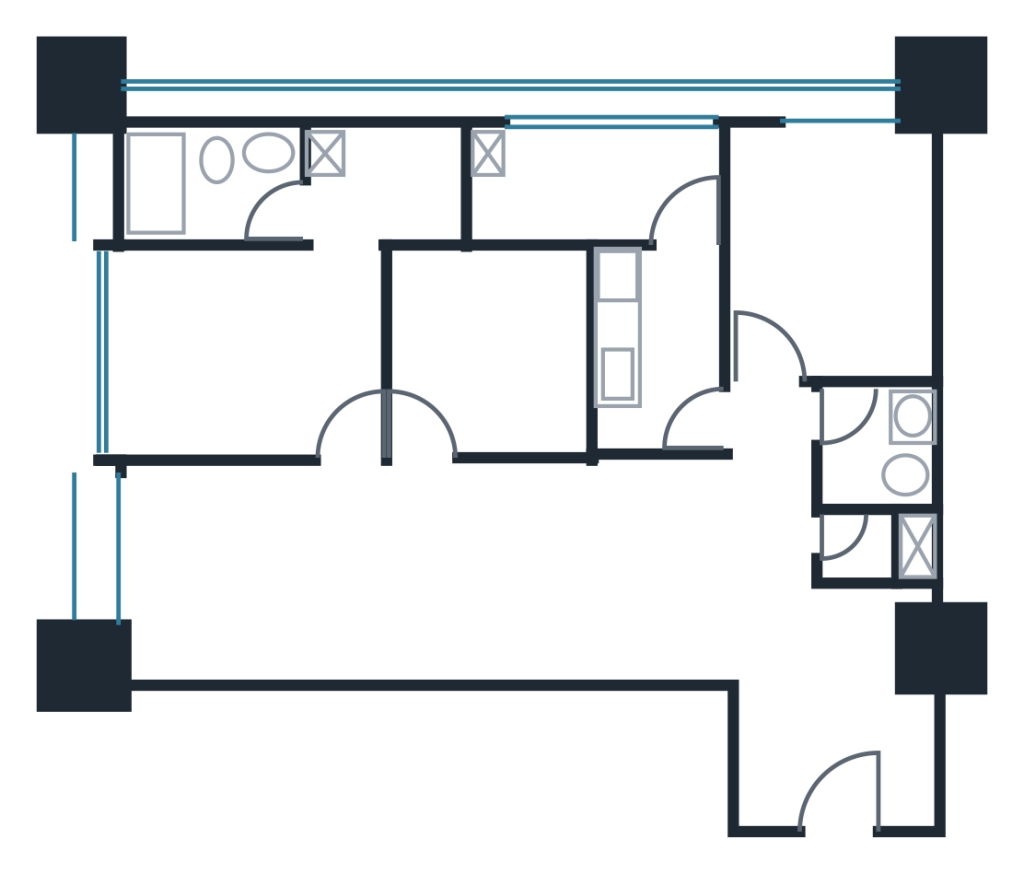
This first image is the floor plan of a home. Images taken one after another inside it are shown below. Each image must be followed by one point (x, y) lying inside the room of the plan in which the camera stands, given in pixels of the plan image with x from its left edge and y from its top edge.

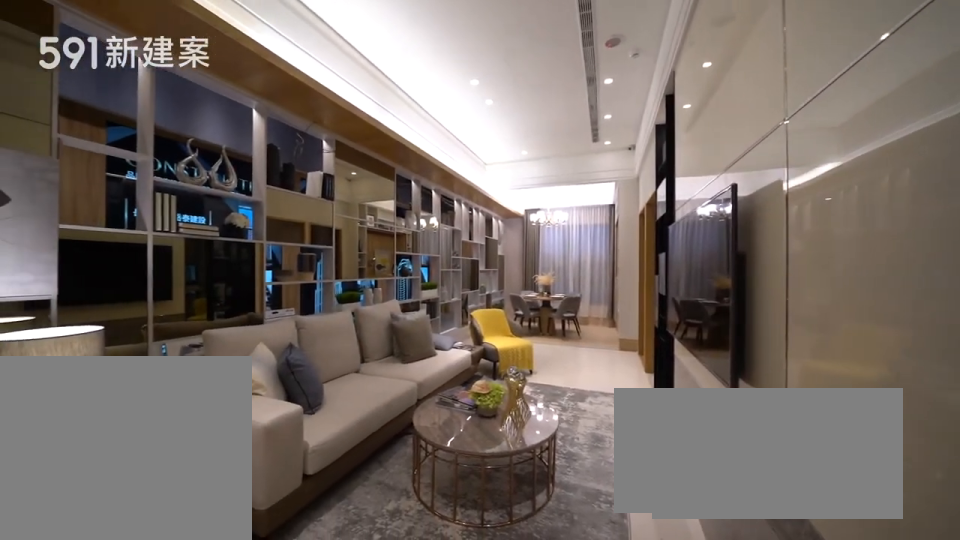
(421, 573)
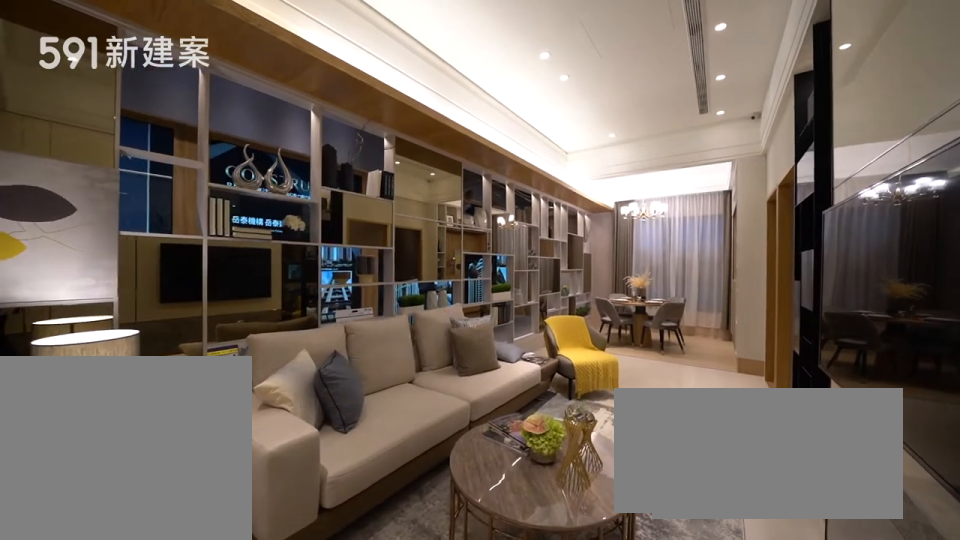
(547, 573)
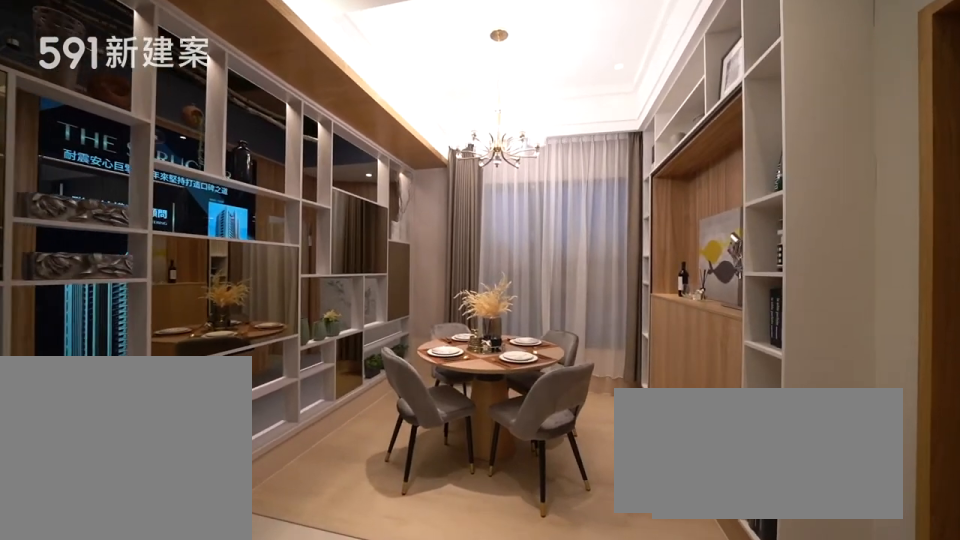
(215, 571)
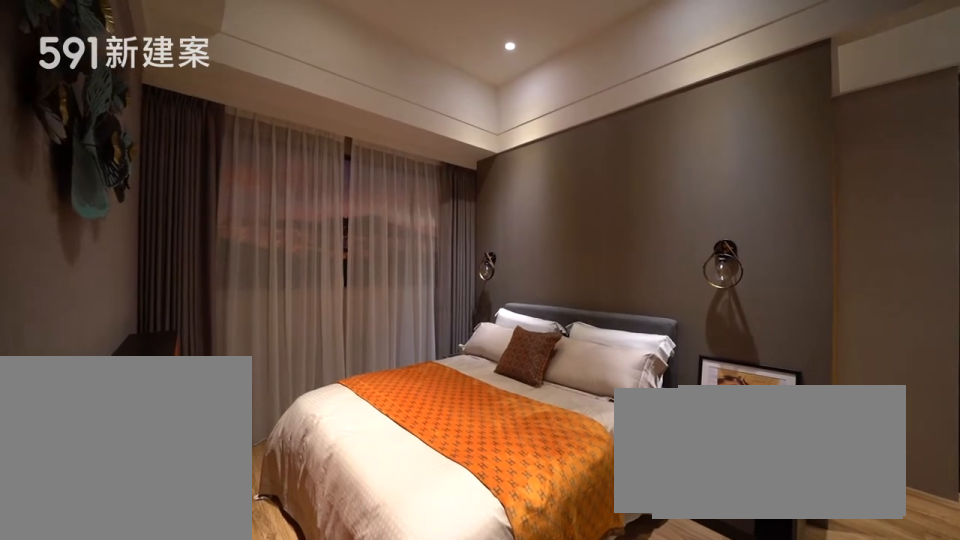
(277, 308)
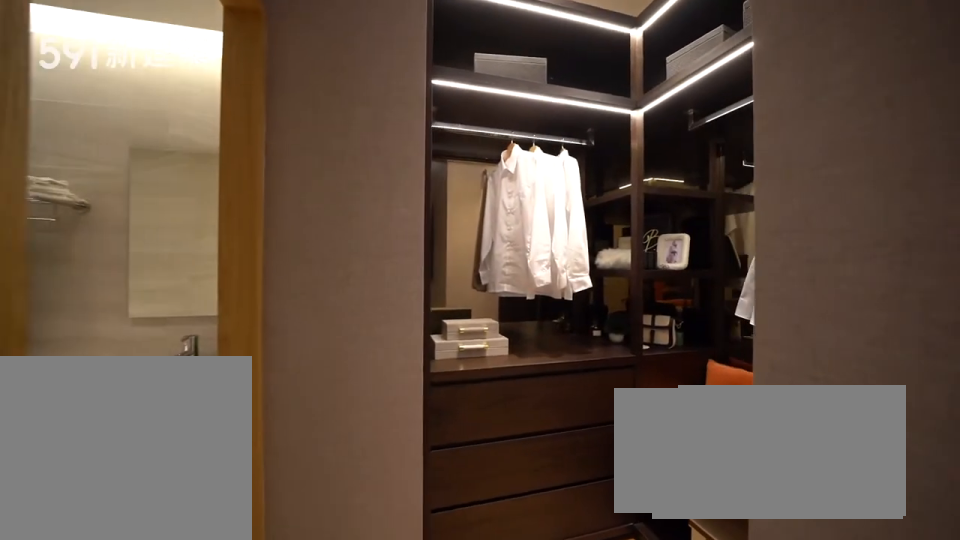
(277, 308)
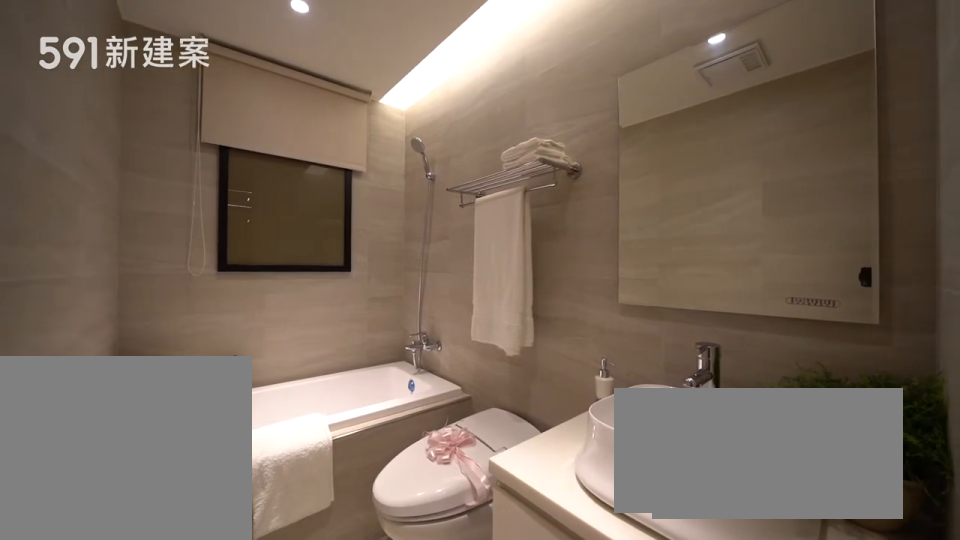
(208, 182)
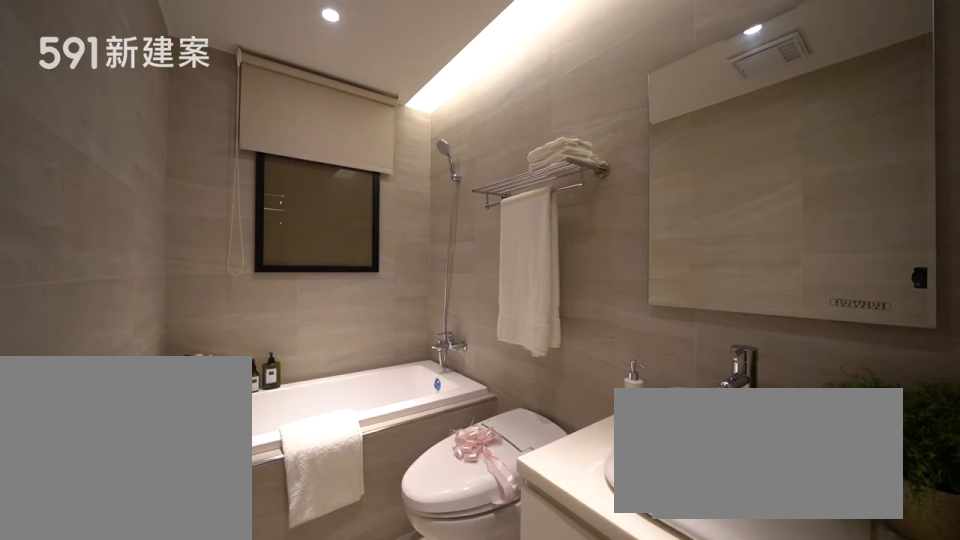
(208, 182)
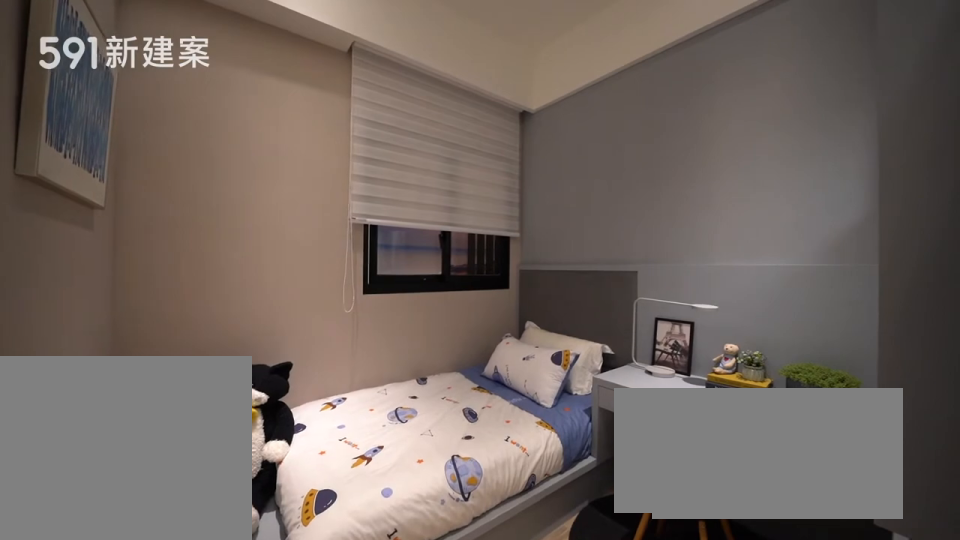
(495, 346)
